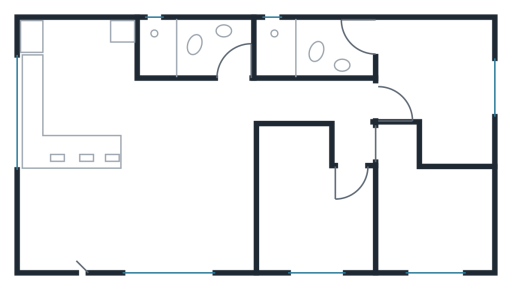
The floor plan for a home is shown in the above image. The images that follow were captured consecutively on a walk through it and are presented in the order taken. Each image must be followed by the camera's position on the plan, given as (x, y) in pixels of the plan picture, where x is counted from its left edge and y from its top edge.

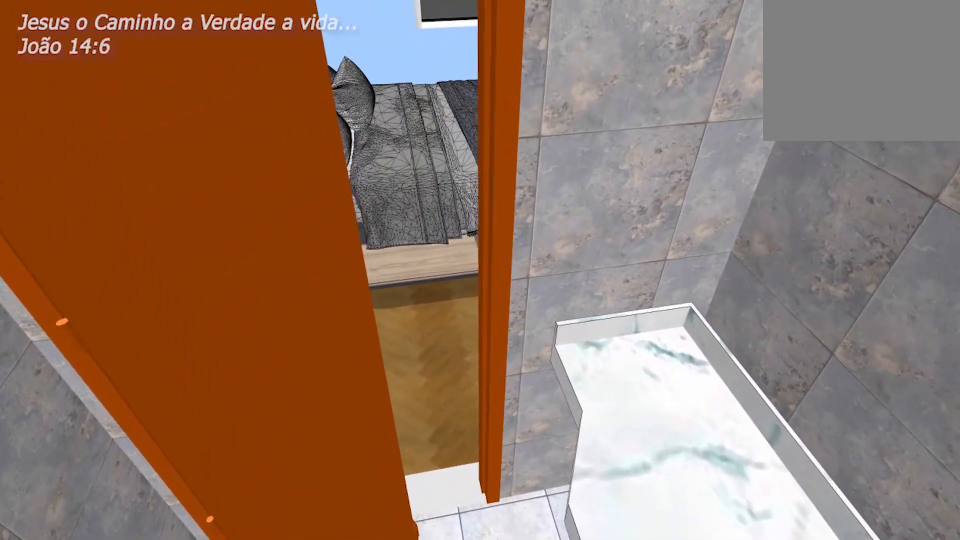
(404, 72)
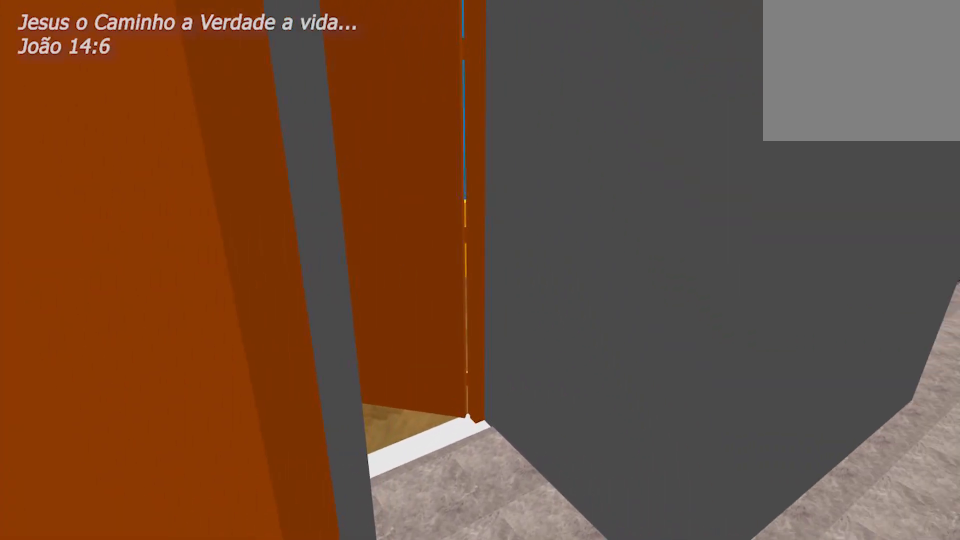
(363, 123)
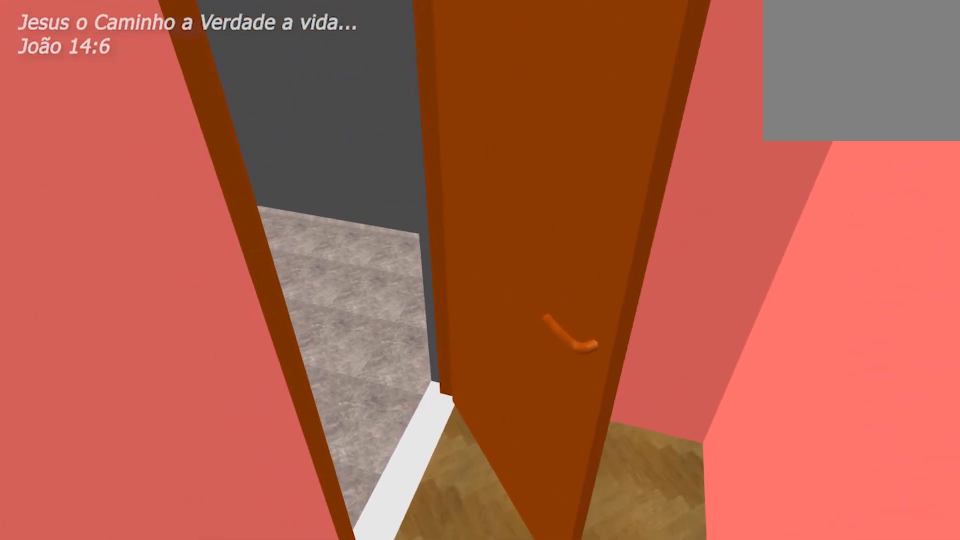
(363, 160)
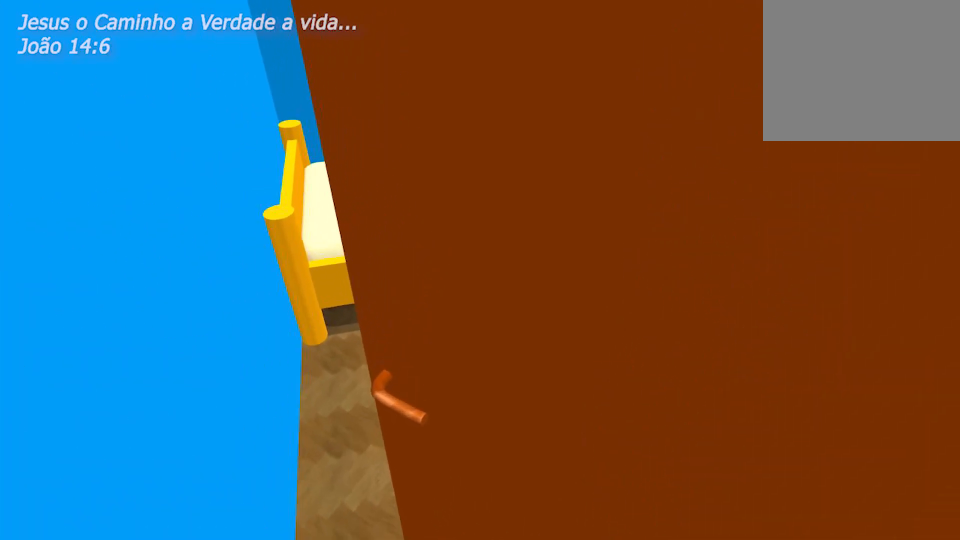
(310, 181)
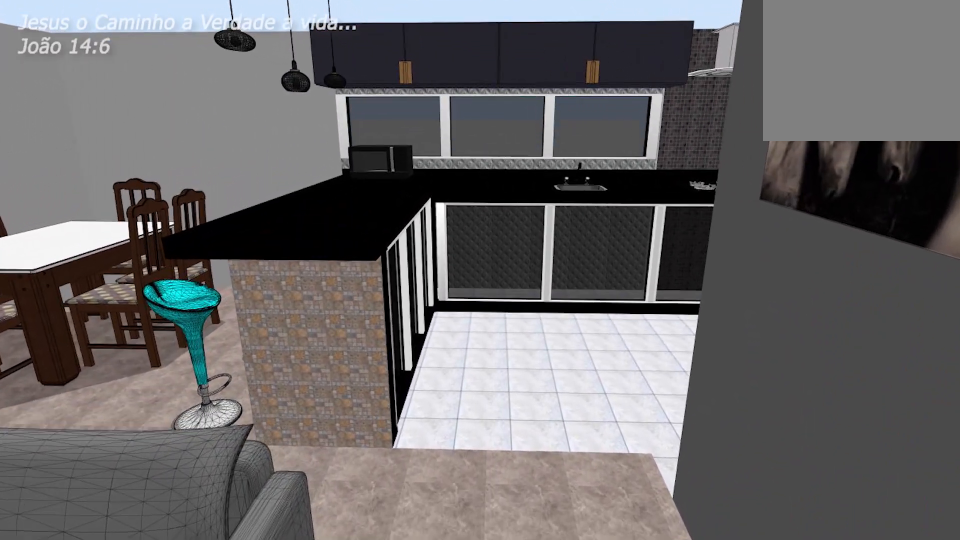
(197, 105)
